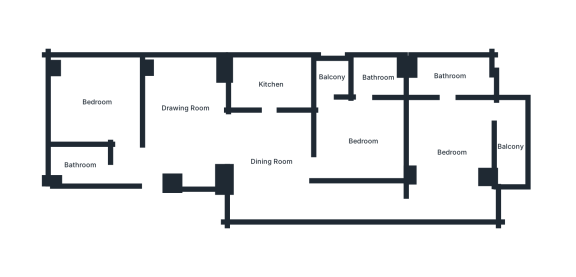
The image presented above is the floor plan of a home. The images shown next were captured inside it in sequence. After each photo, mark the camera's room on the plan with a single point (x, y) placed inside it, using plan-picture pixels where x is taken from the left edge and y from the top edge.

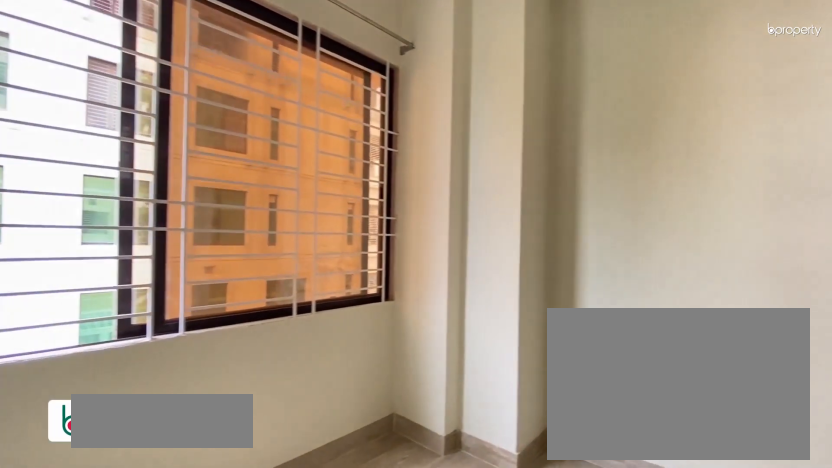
(186, 108)
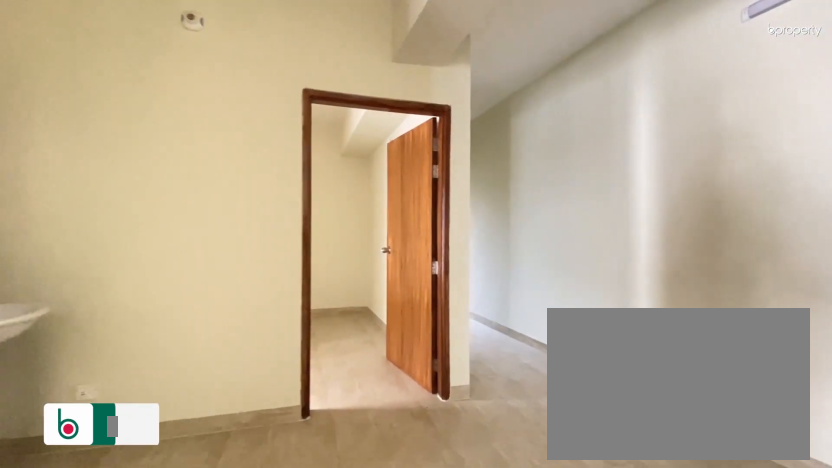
(271, 161)
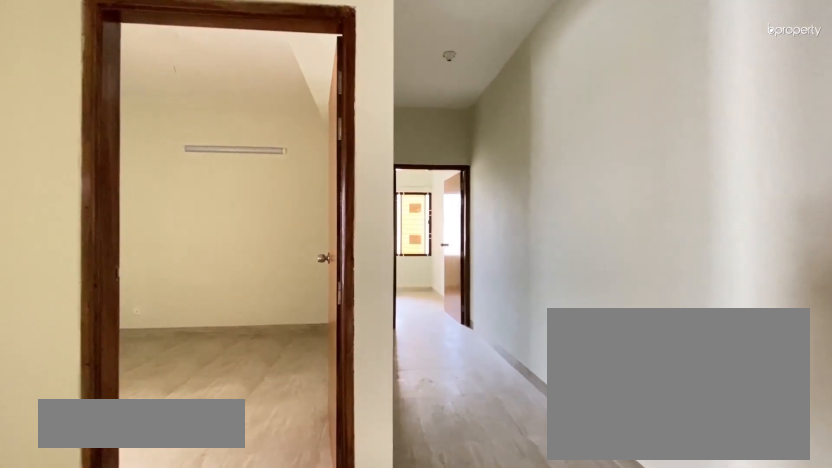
(271, 161)
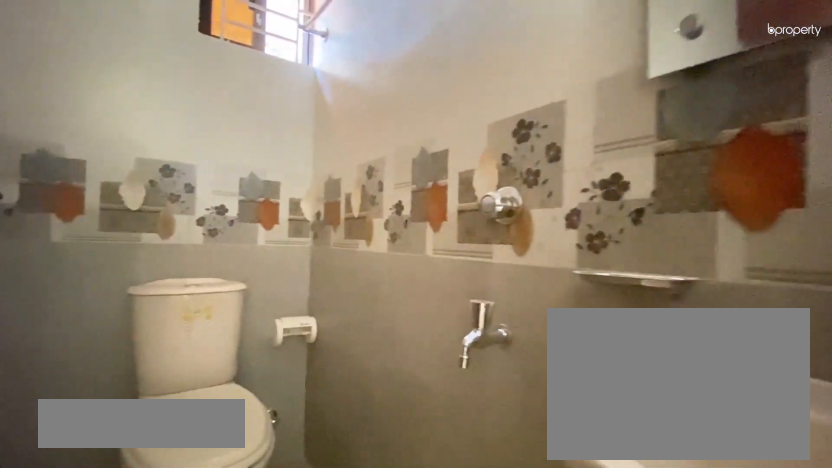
(78, 165)
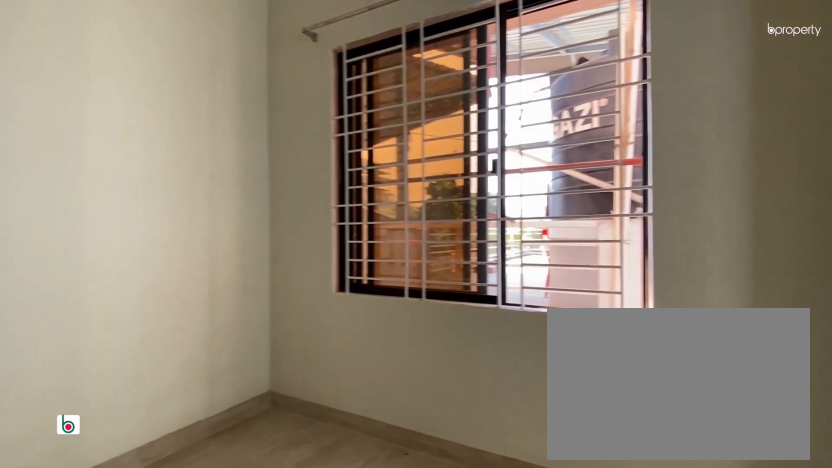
(96, 102)
